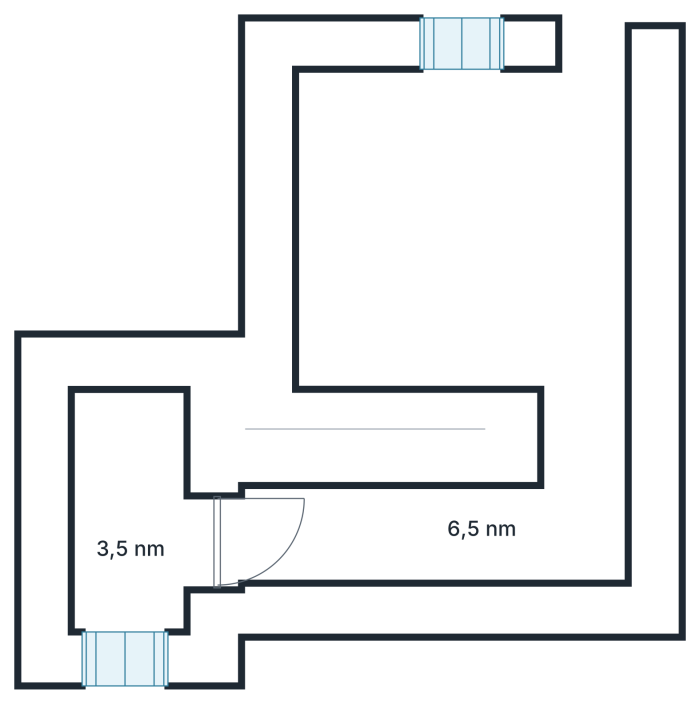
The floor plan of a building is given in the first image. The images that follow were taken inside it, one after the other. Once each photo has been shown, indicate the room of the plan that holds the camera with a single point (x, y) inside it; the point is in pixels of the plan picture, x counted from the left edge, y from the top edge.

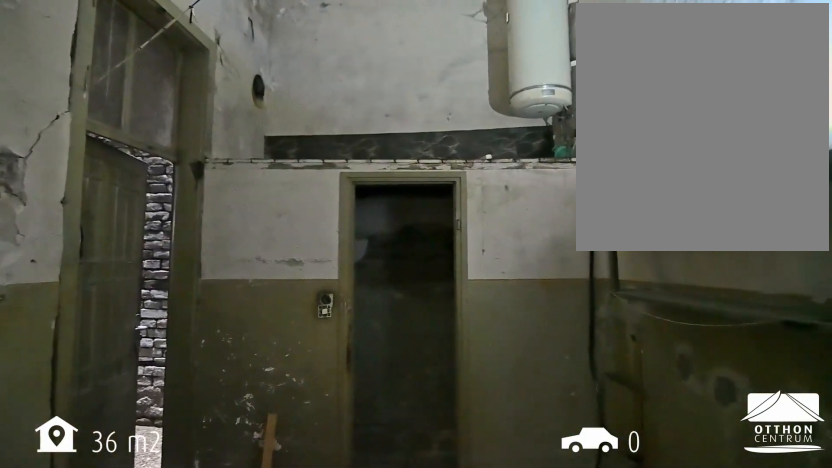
(435, 532)
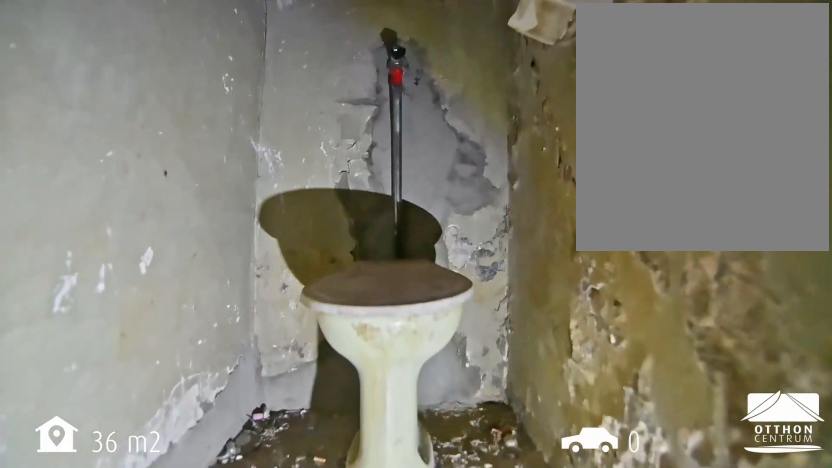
(130, 514)
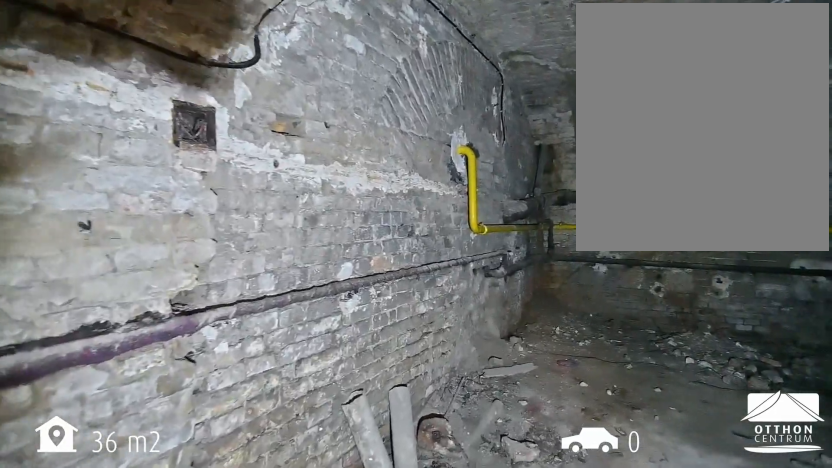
(467, 218)
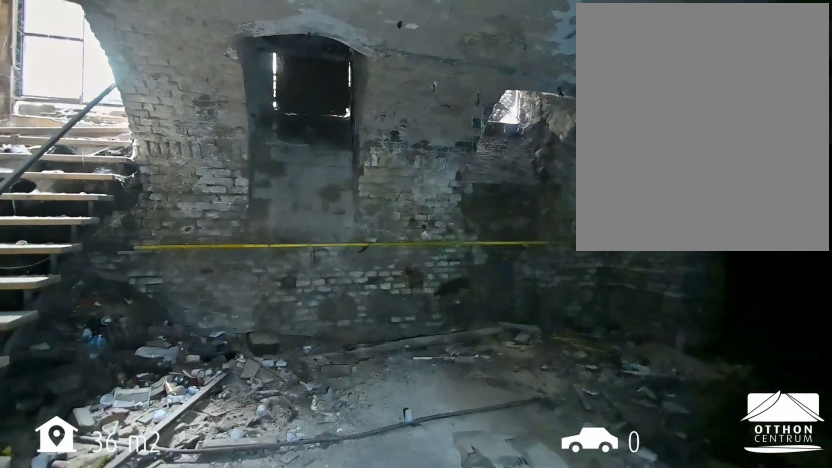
(467, 218)
